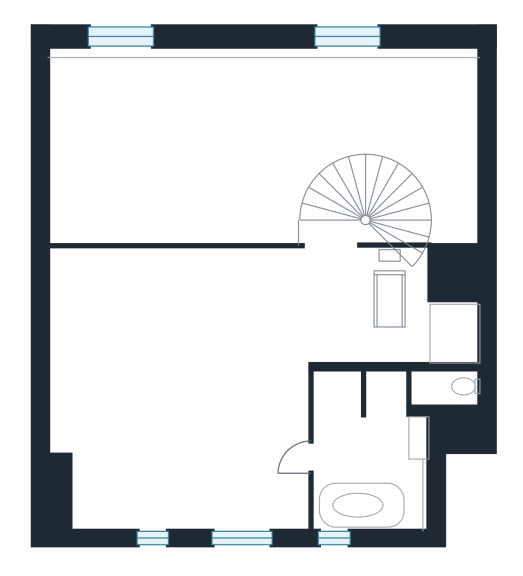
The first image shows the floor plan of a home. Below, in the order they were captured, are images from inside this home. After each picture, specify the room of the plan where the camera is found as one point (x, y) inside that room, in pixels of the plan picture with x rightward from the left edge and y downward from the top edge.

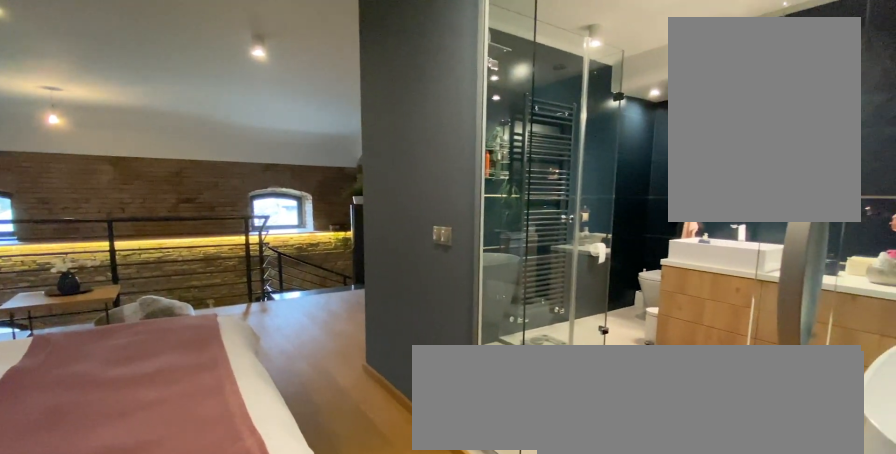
(217, 401)
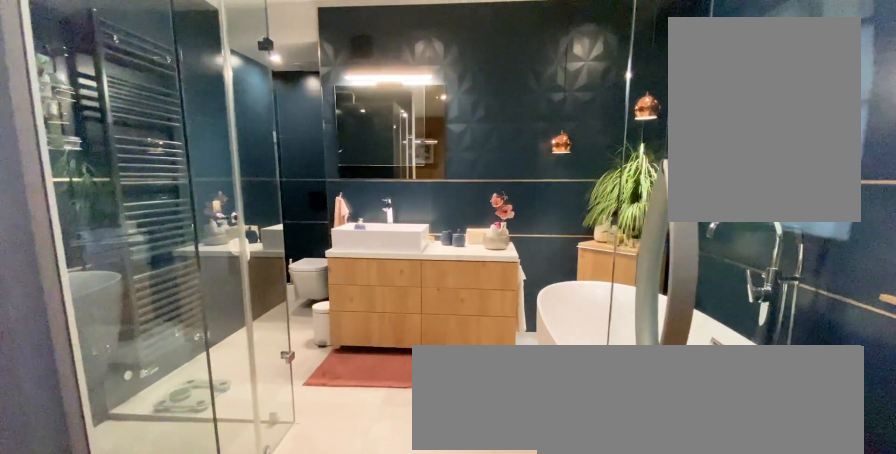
(361, 434)
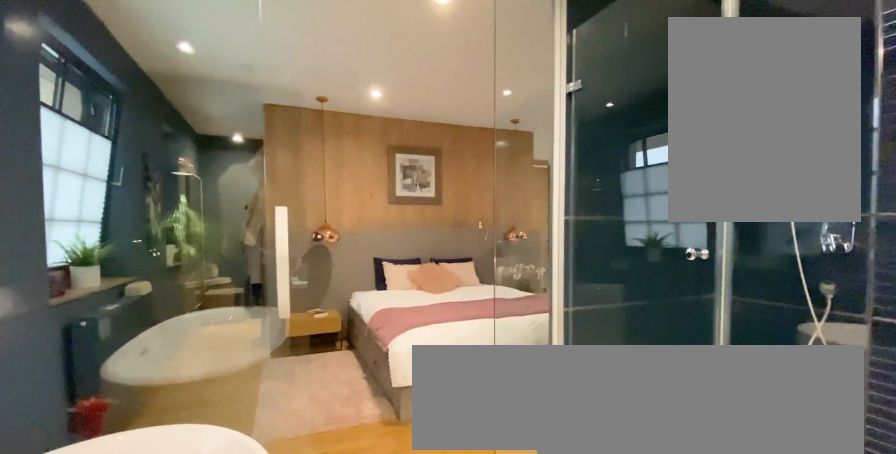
(361, 434)
